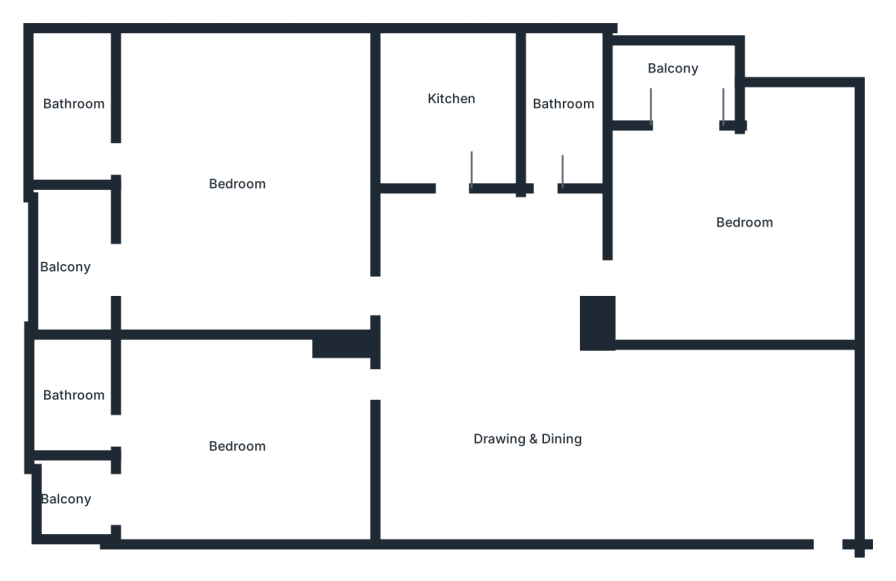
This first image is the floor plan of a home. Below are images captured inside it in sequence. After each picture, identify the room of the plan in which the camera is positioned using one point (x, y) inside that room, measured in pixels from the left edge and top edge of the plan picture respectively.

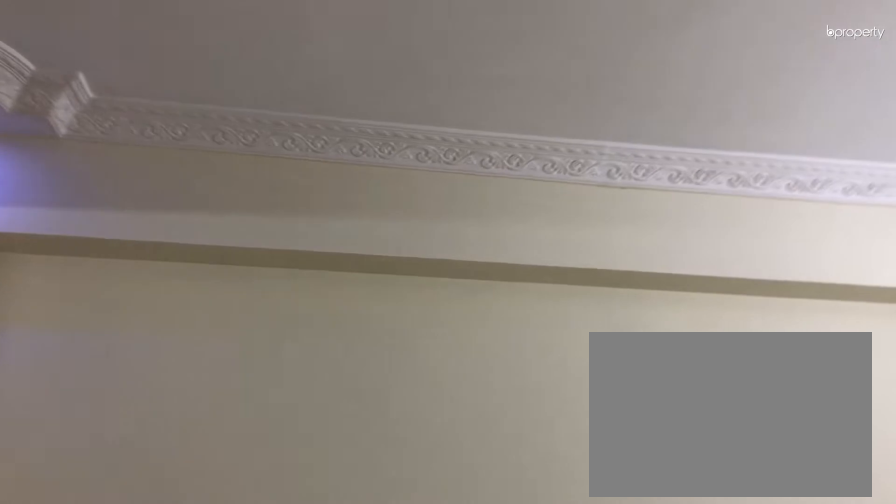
(594, 447)
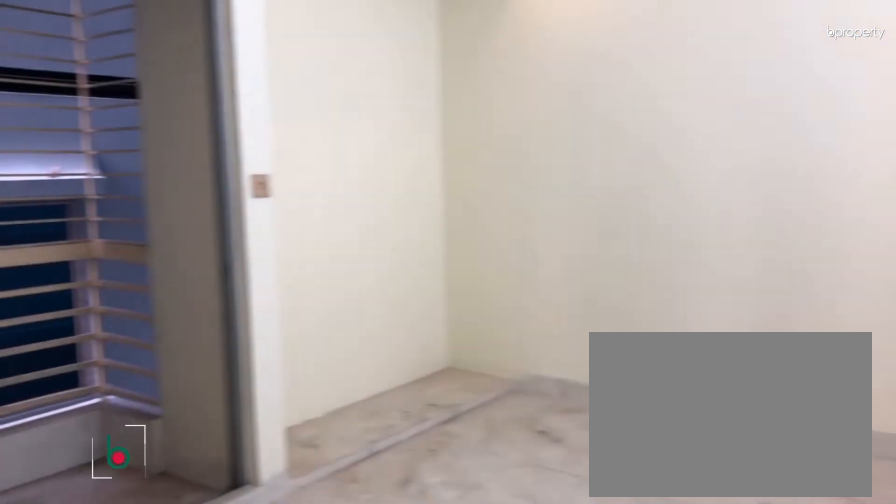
(730, 226)
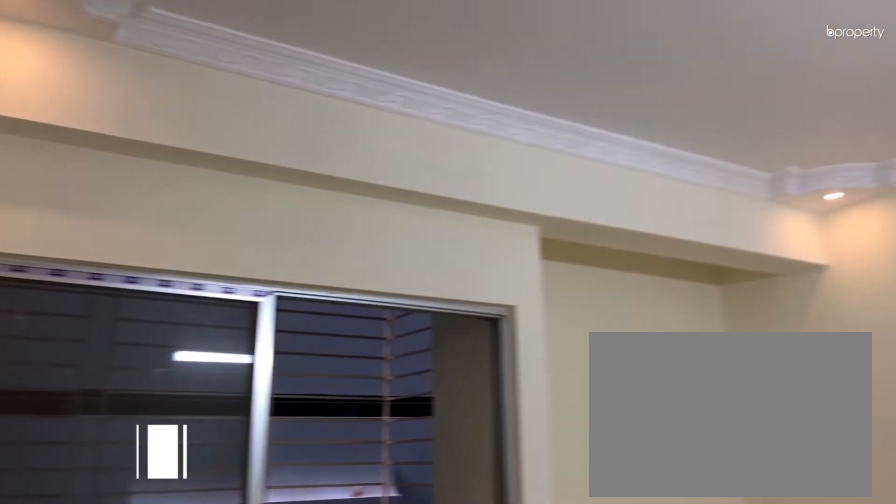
(730, 226)
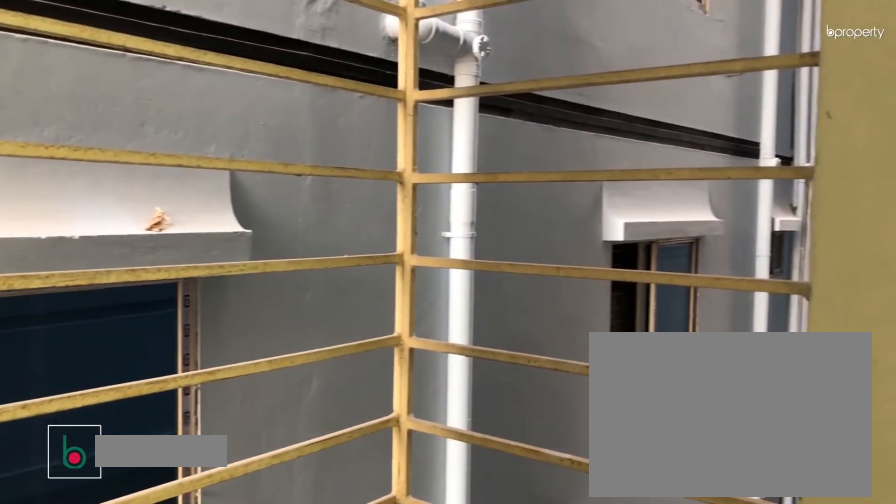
(671, 84)
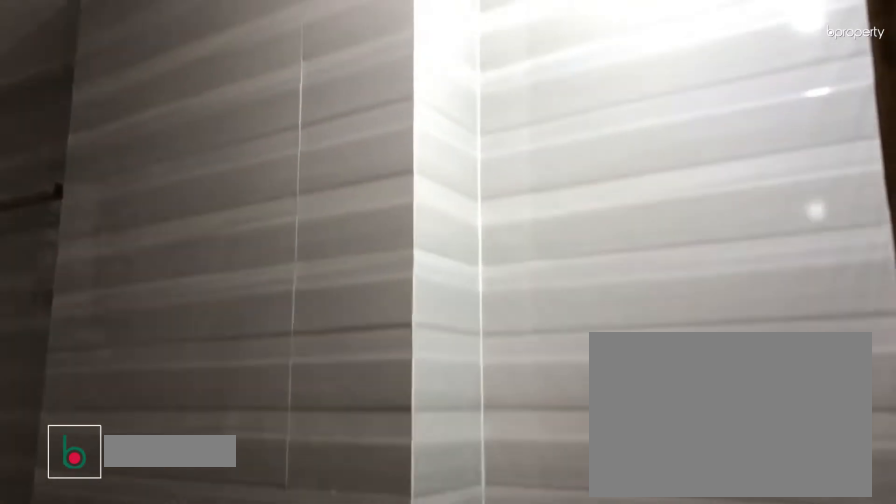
(557, 108)
